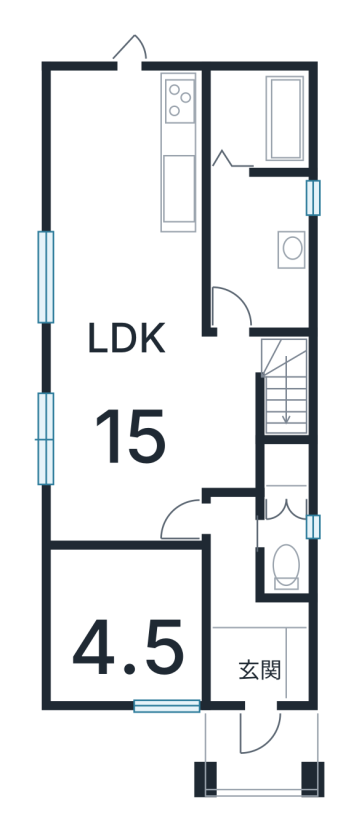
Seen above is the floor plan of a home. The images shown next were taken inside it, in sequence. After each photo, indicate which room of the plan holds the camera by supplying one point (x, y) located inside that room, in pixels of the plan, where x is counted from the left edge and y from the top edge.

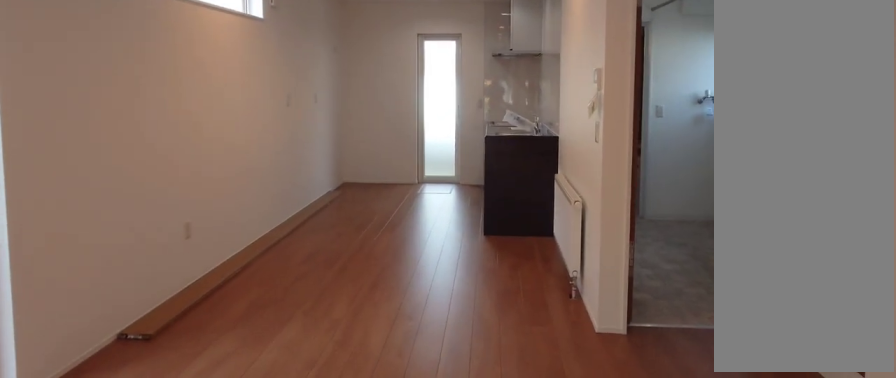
(139, 414)
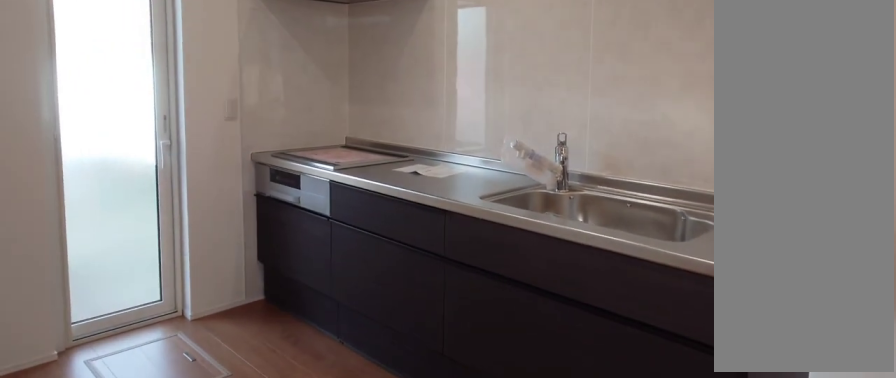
(107, 181)
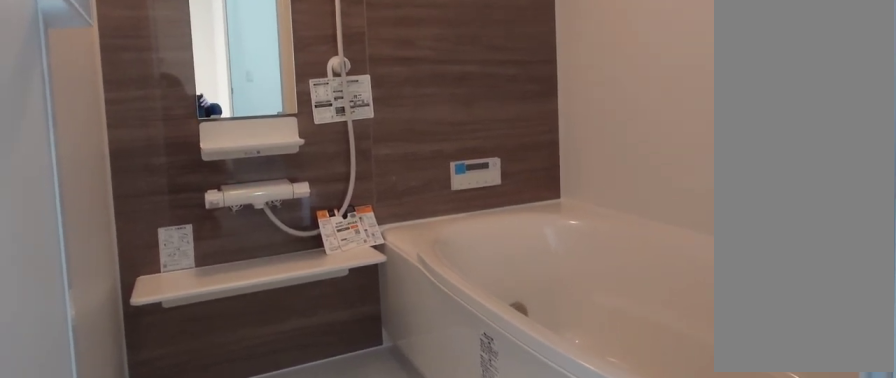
(261, 296)
